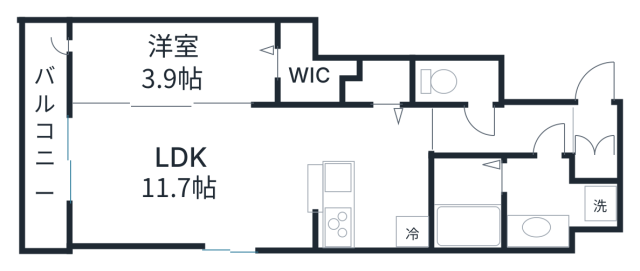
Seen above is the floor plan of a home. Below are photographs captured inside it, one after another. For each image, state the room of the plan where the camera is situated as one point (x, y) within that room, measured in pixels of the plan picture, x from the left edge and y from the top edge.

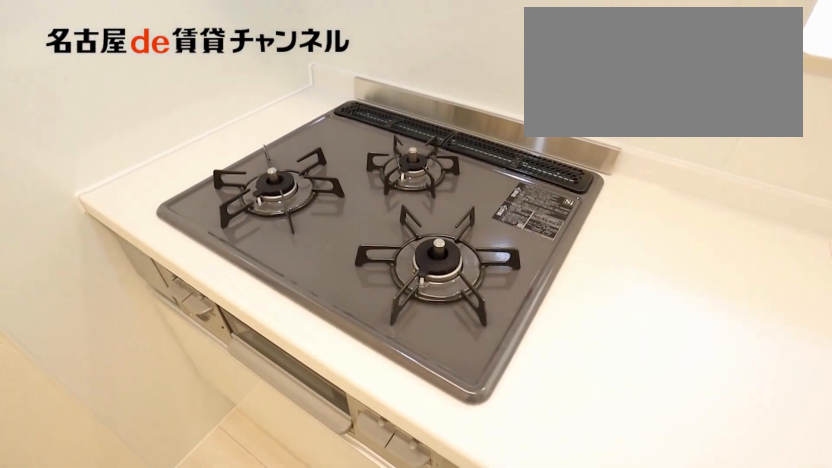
(377, 179)
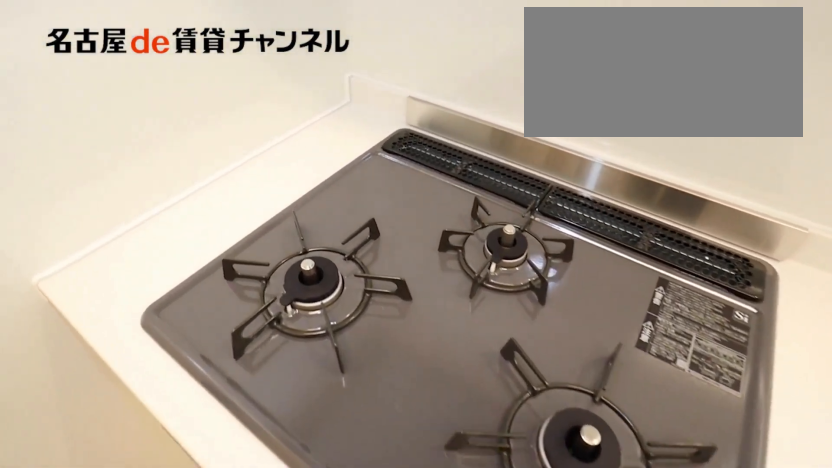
(377, 179)
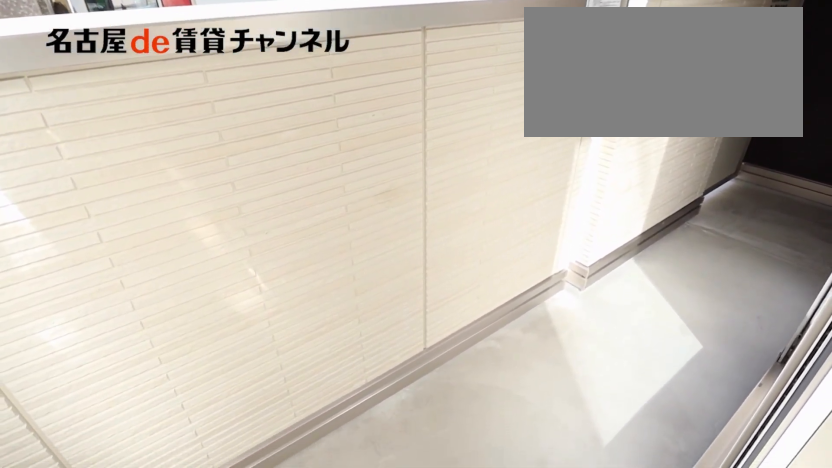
(48, 137)
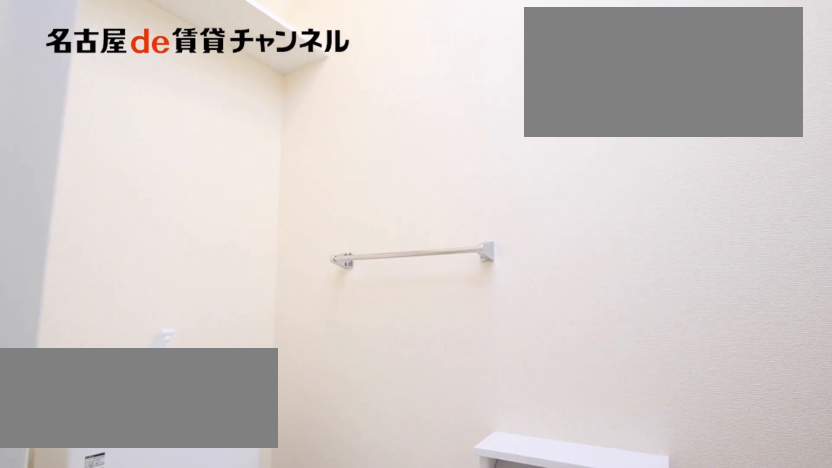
(458, 82)
